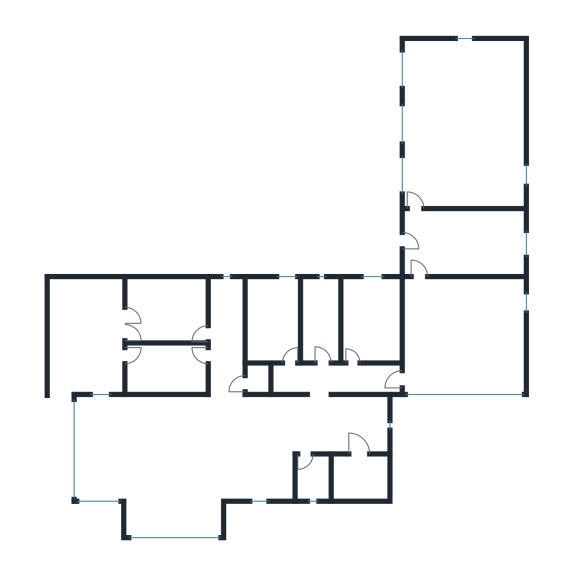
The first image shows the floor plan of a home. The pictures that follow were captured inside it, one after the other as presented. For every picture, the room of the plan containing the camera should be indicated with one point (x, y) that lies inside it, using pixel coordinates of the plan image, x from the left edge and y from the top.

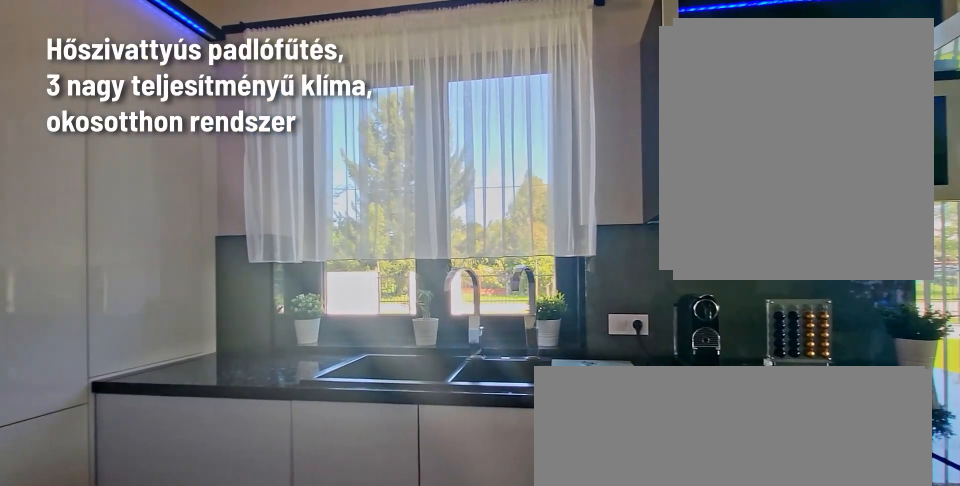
(195, 448)
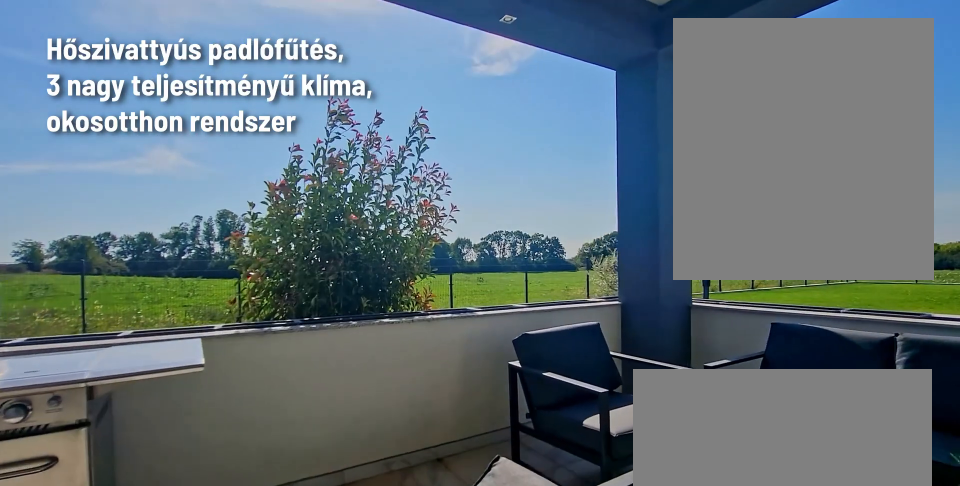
(87, 337)
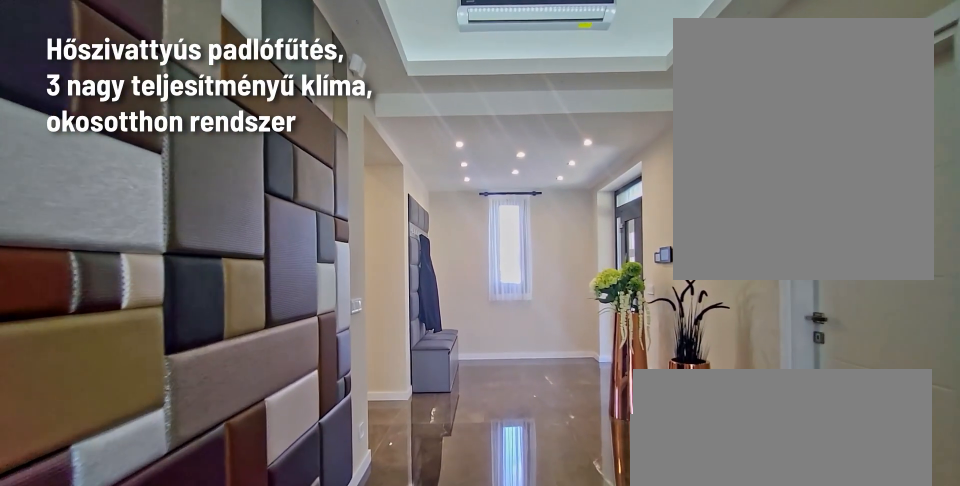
(315, 423)
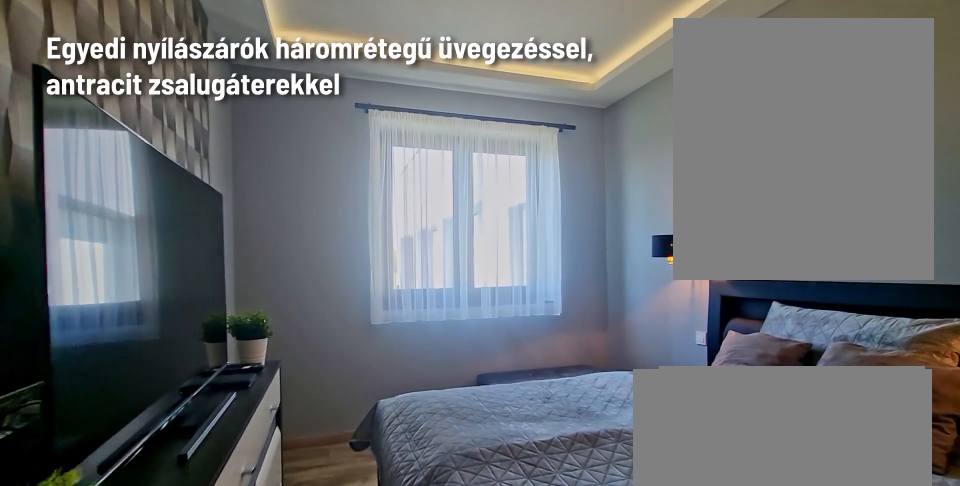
(372, 322)
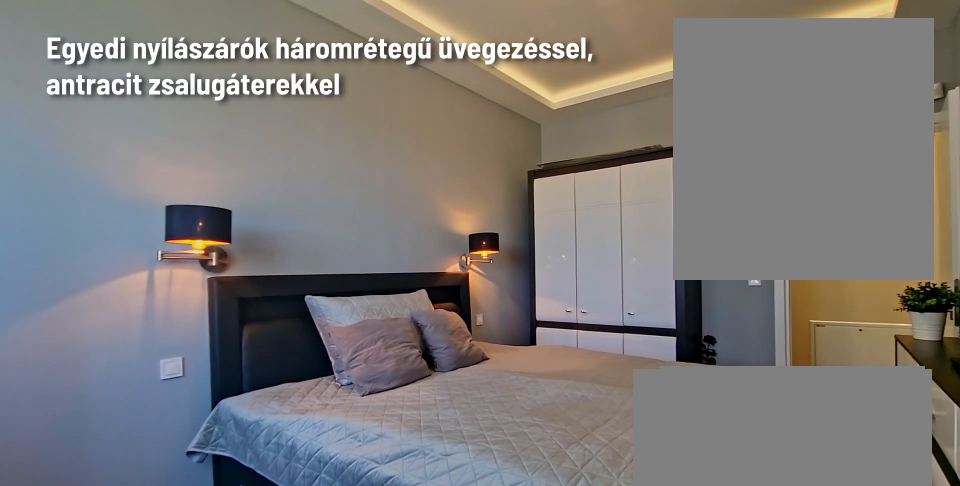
(372, 322)
